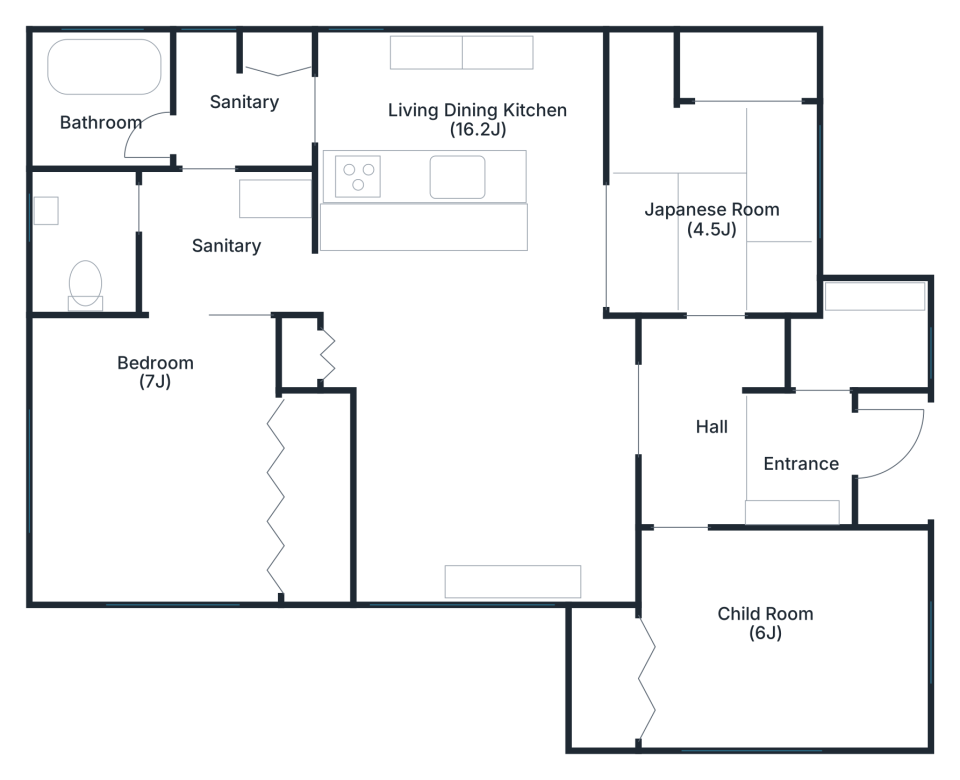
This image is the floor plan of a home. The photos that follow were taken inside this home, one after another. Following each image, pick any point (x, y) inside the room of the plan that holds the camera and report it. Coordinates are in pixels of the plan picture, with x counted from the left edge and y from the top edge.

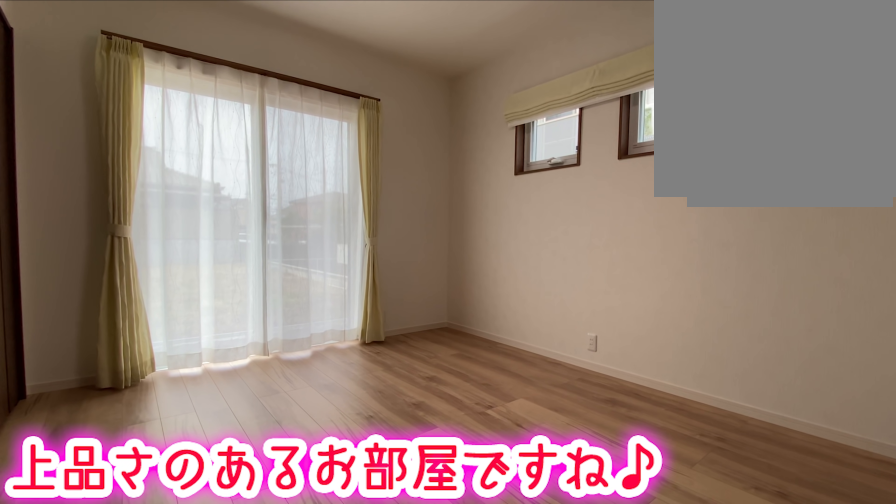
(60, 473)
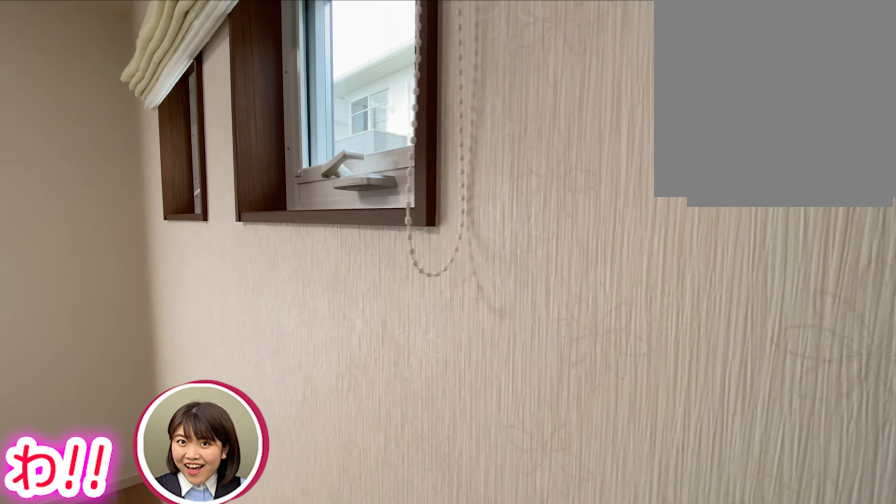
(156, 481)
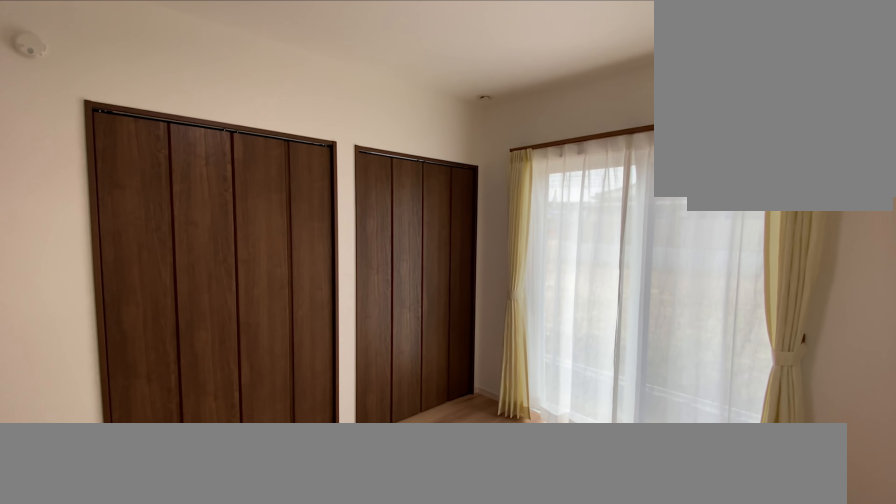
(156, 481)
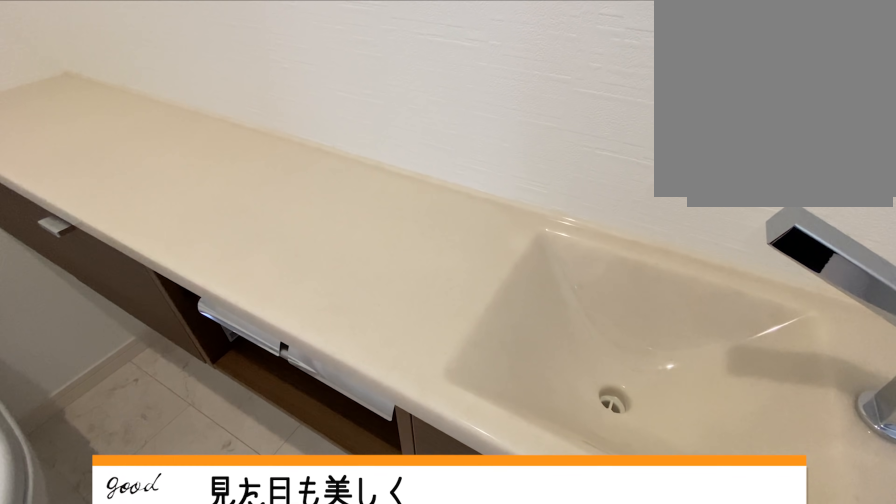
(90, 244)
